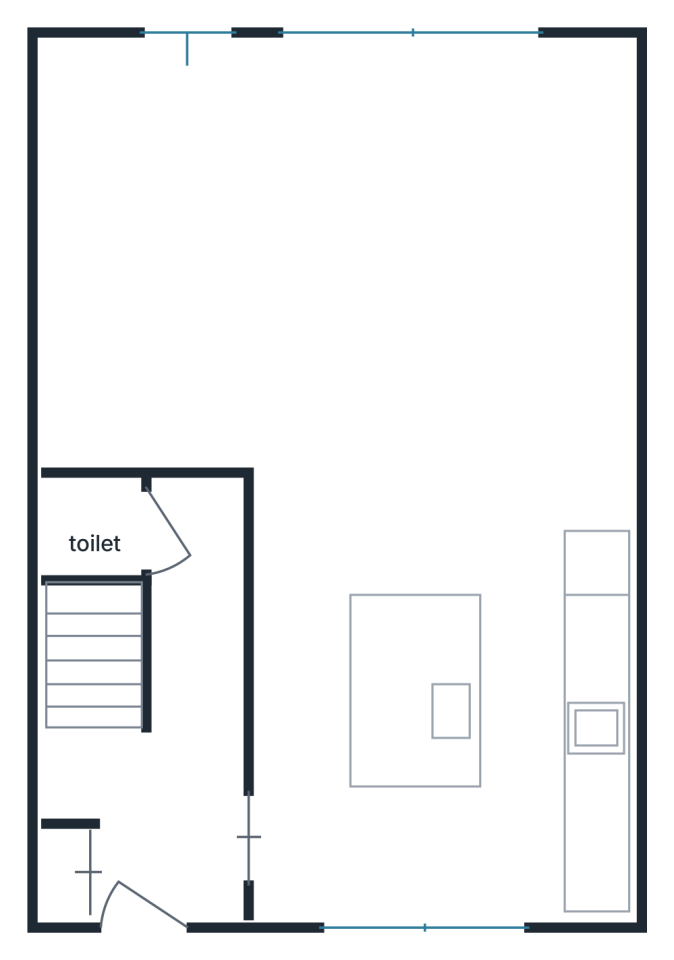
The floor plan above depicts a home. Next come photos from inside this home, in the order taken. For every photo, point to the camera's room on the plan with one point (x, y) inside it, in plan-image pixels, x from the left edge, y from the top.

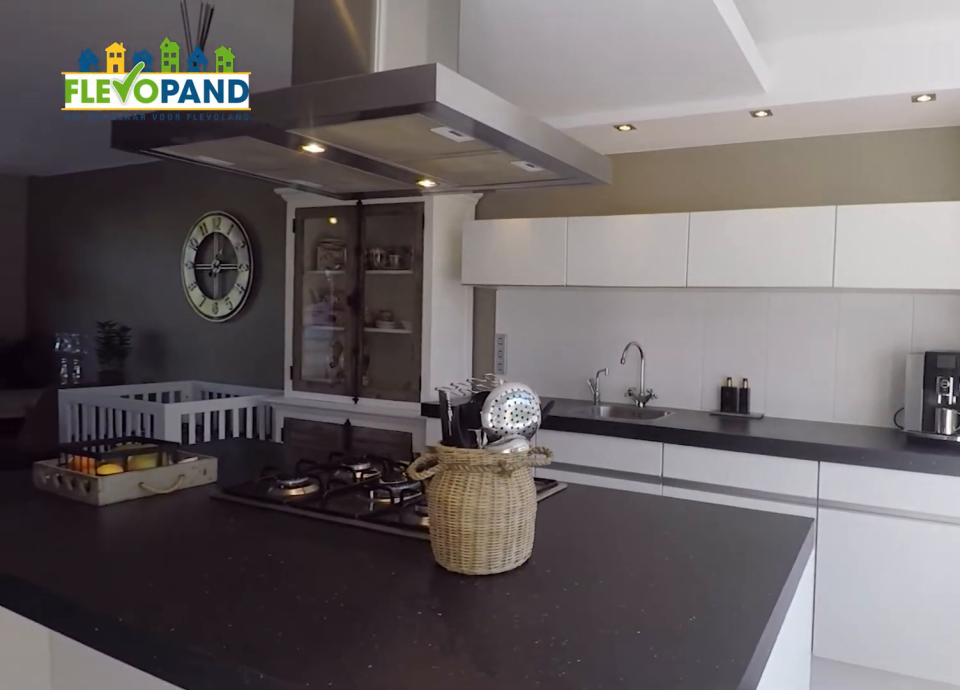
(443, 719)
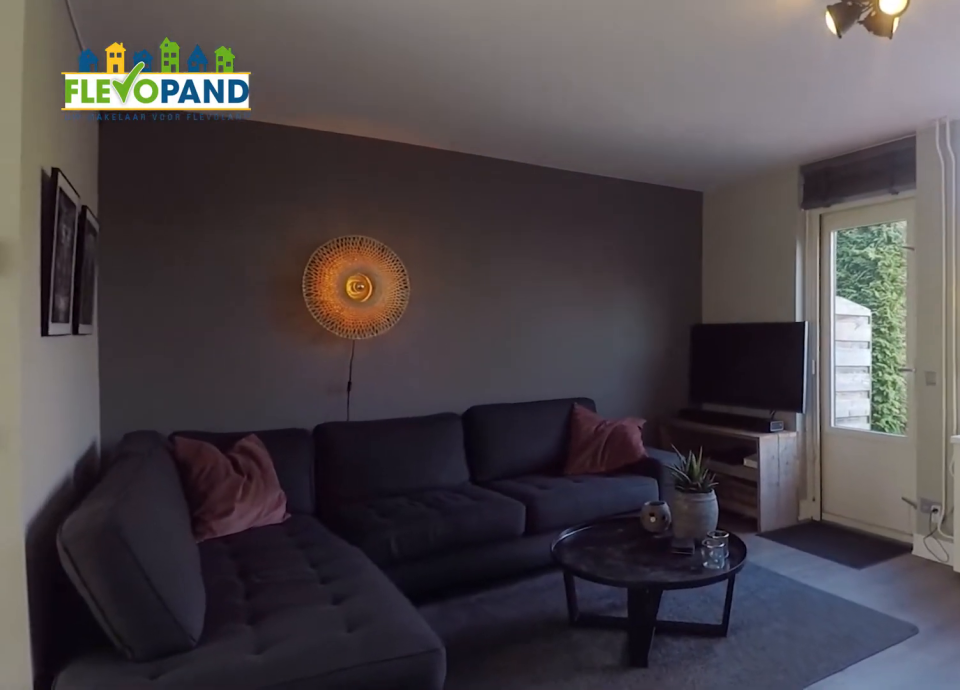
(312, 213)
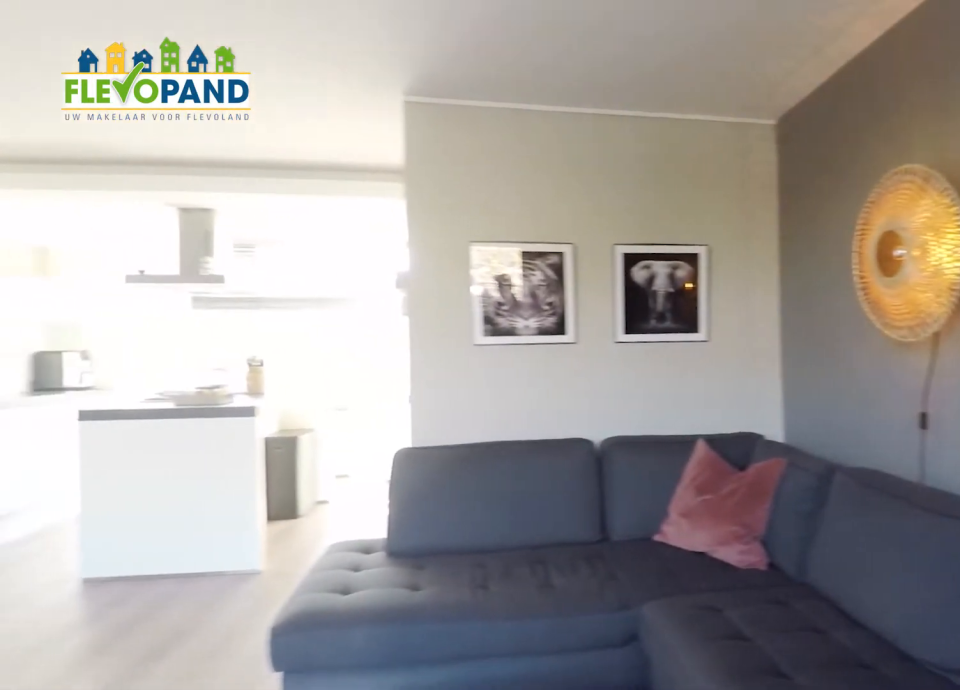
(312, 213)
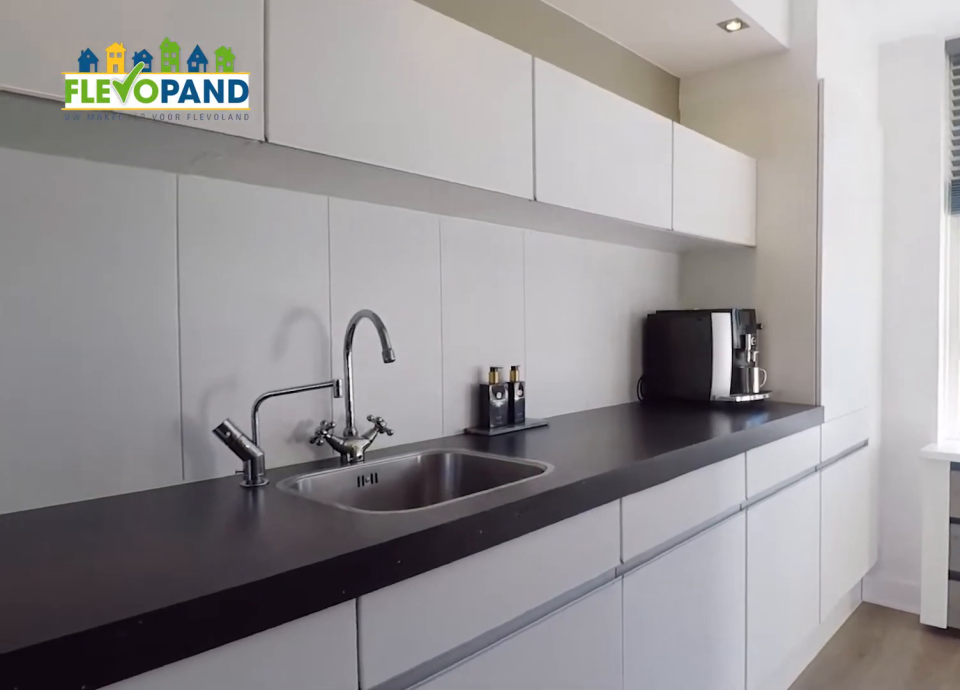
(443, 719)
